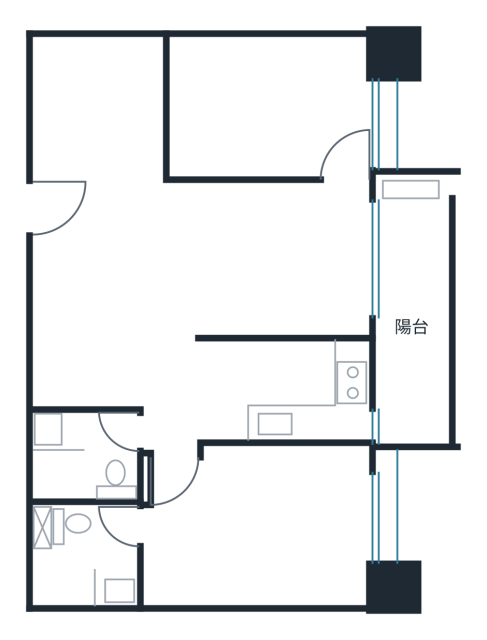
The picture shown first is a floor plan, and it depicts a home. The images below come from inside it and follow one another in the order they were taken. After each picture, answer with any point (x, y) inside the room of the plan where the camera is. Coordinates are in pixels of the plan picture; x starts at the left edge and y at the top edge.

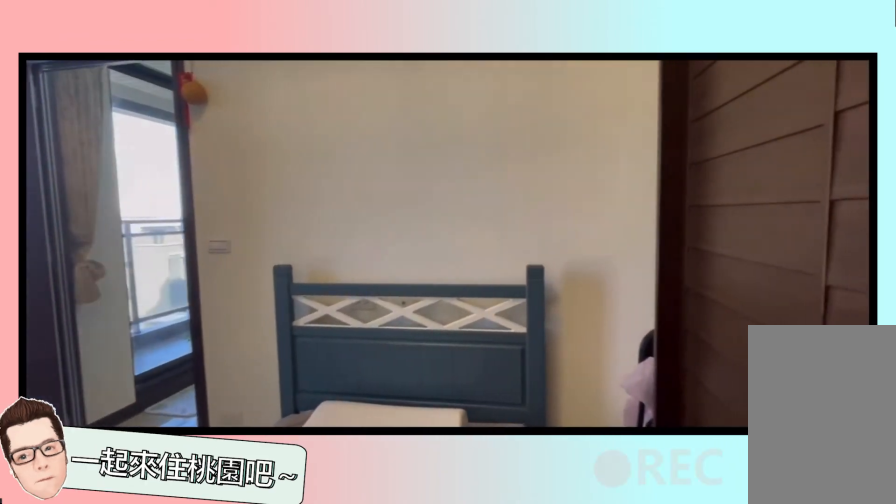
(271, 104)
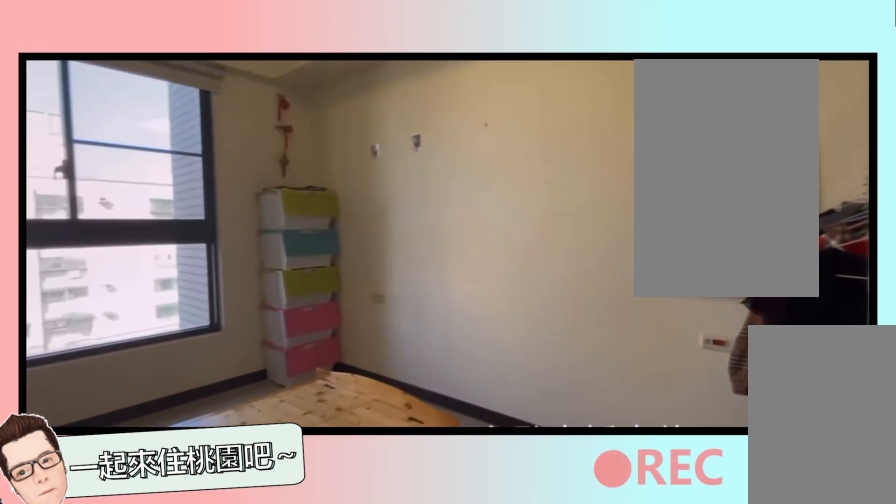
(253, 531)
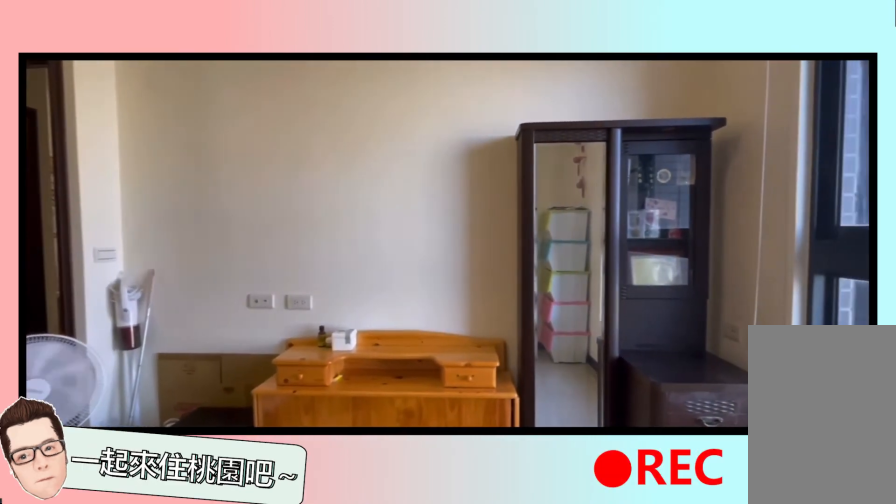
(253, 531)
